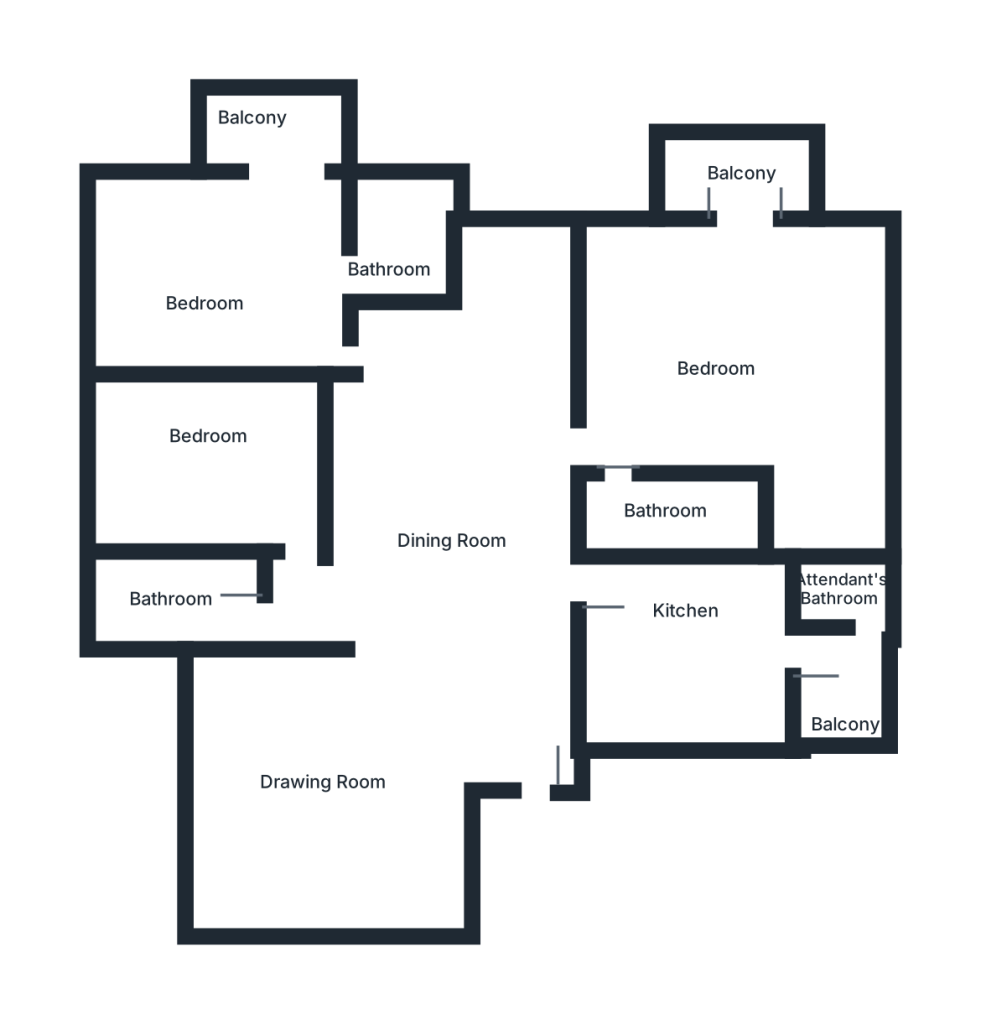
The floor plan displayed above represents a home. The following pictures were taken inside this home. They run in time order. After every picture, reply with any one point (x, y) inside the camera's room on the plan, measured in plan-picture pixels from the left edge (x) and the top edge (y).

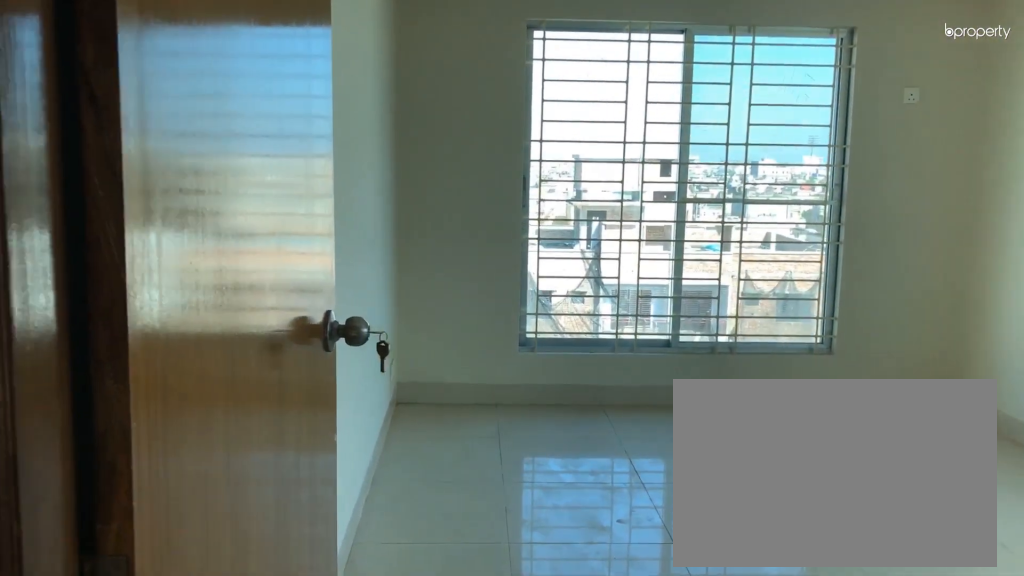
(411, 368)
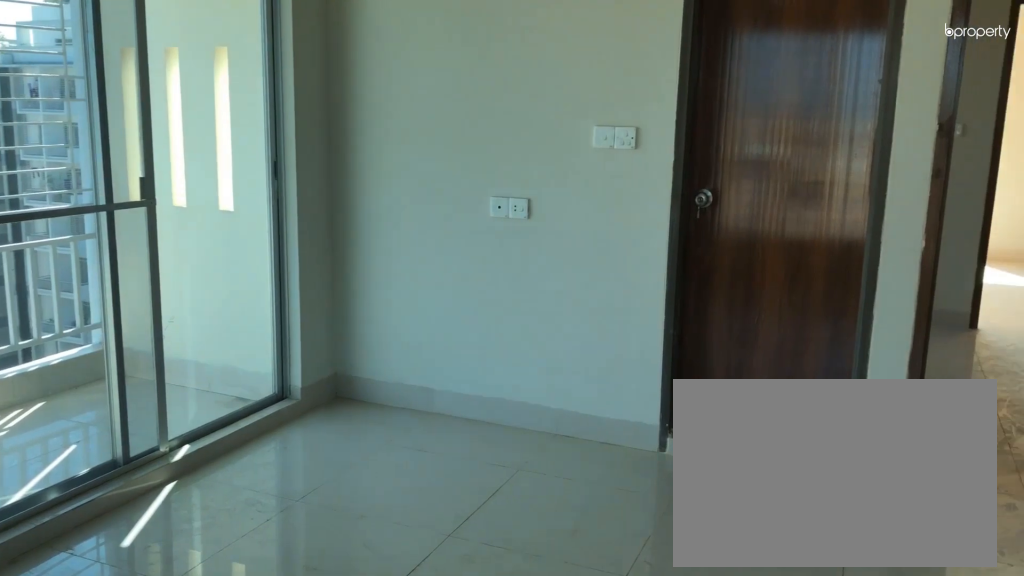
(235, 270)
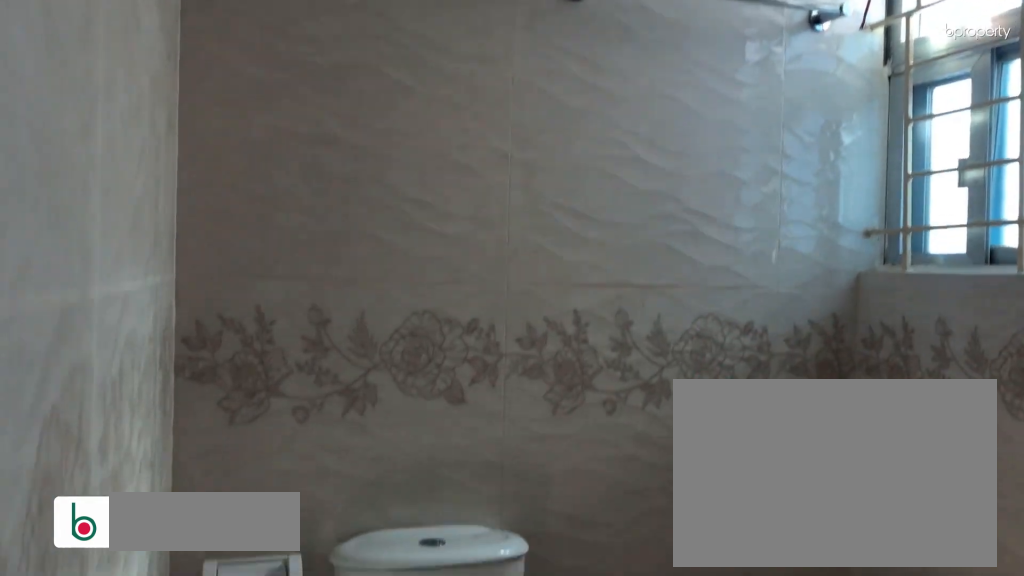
(404, 251)
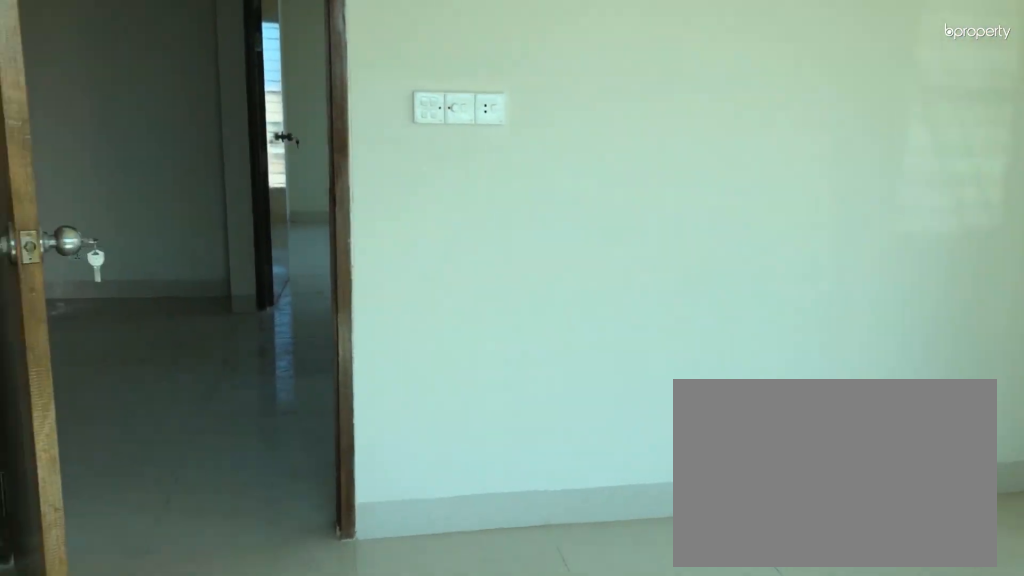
(736, 361)
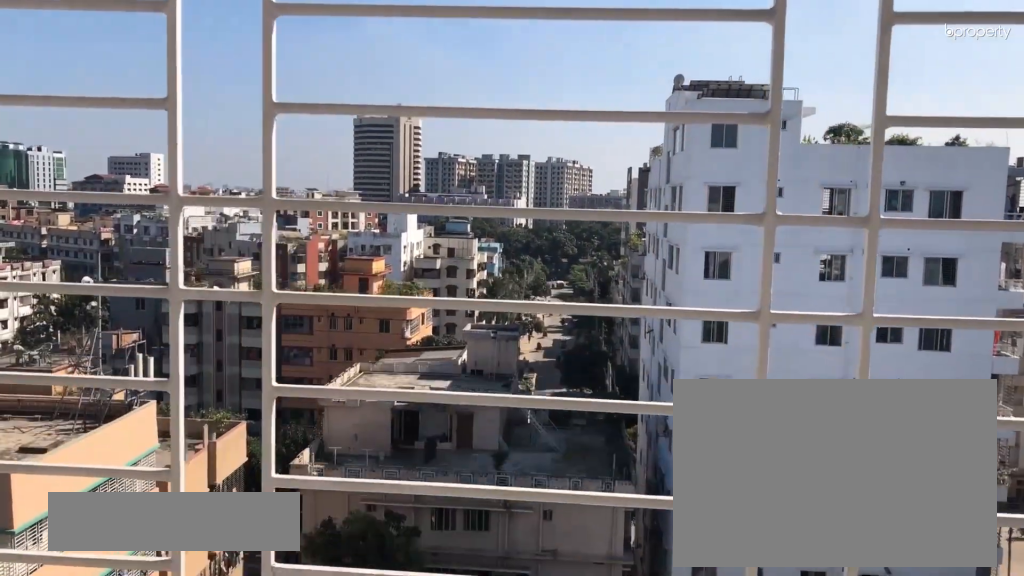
(743, 182)
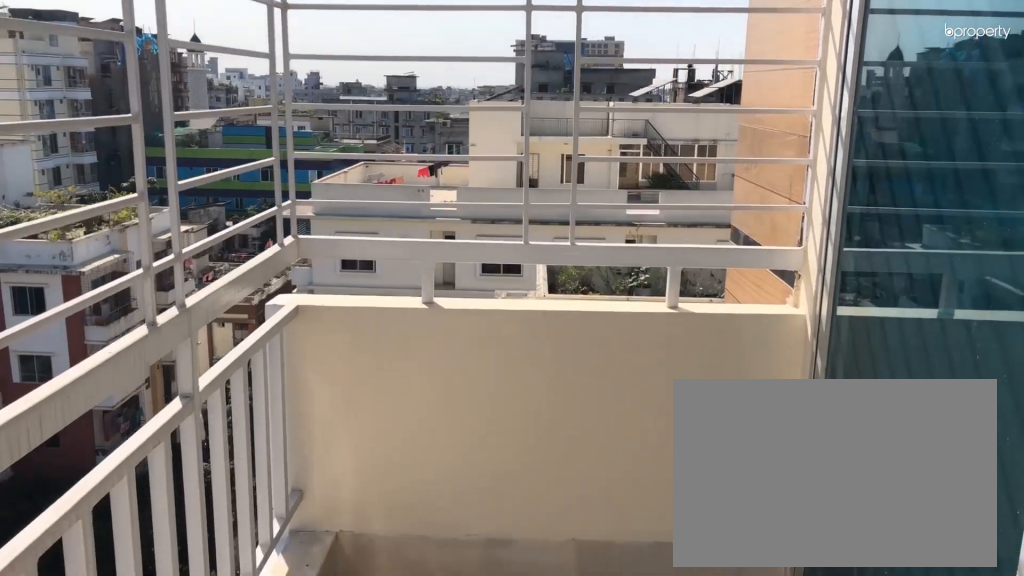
(743, 182)
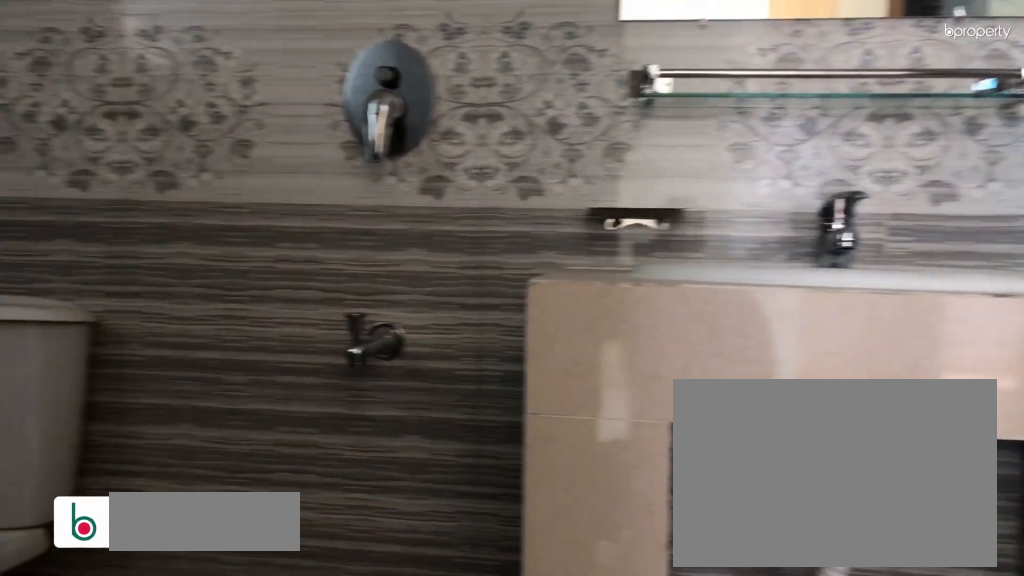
(669, 513)
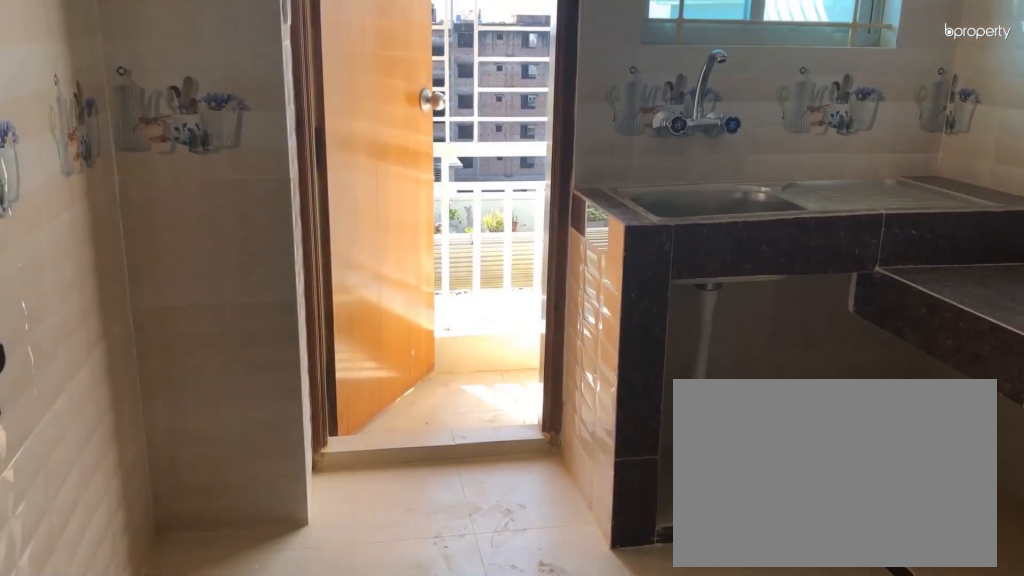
(693, 658)
